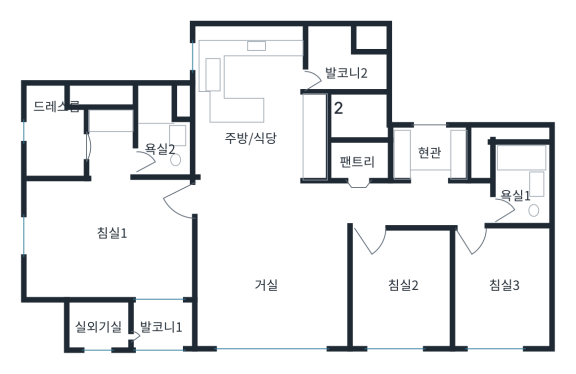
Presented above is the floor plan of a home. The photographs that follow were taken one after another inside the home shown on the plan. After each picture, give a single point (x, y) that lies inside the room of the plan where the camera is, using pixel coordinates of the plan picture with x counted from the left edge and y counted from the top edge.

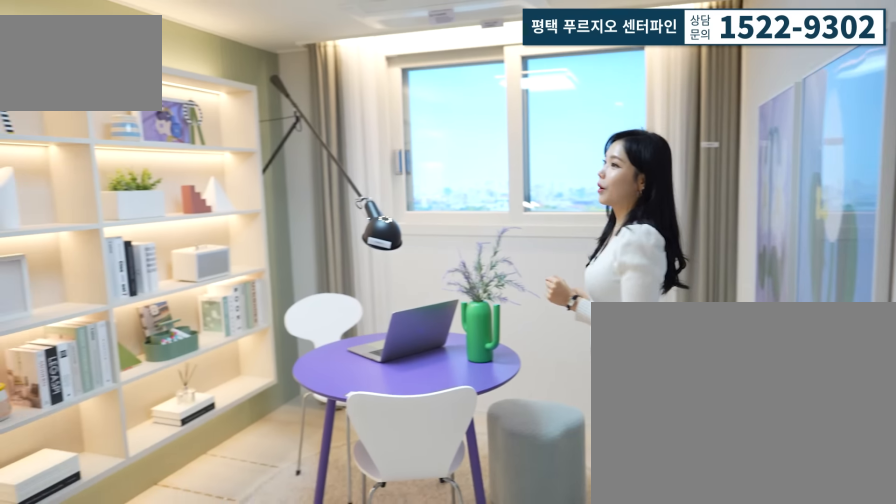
(399, 283)
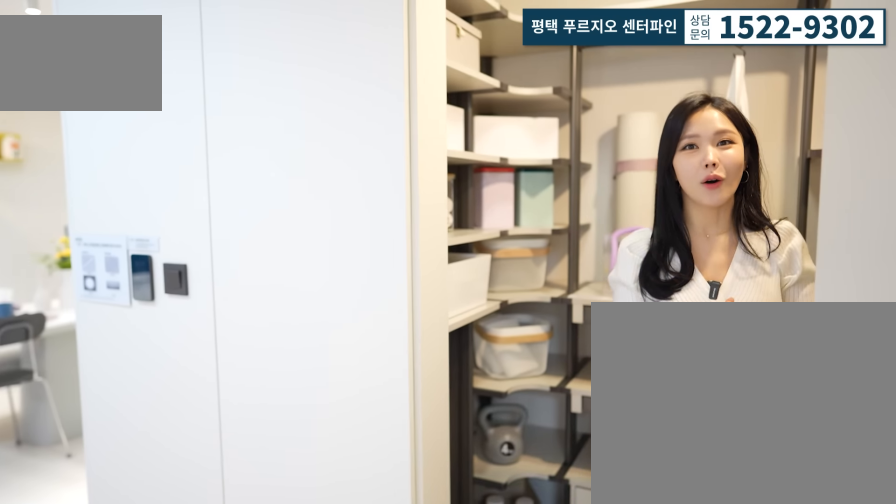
(360, 181)
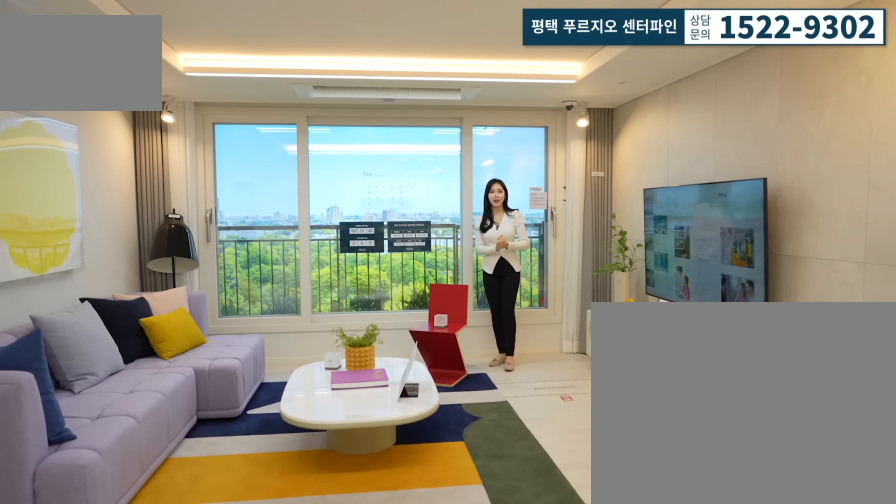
(269, 276)
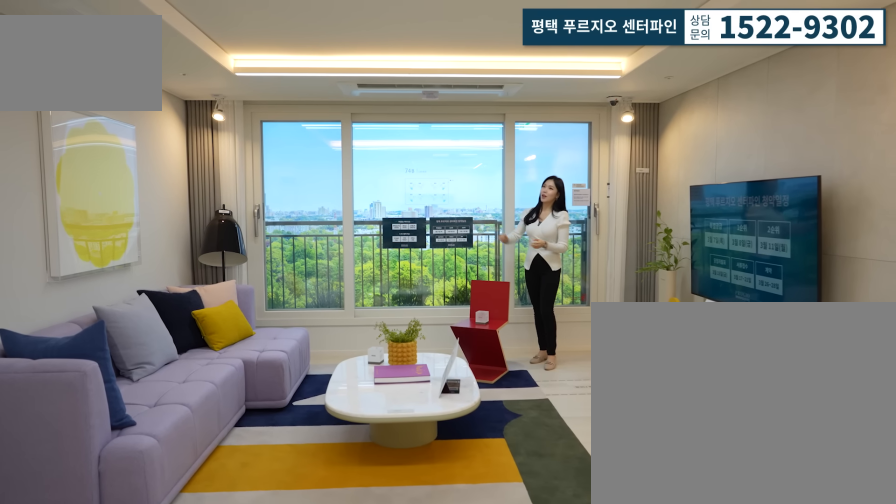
(268, 276)
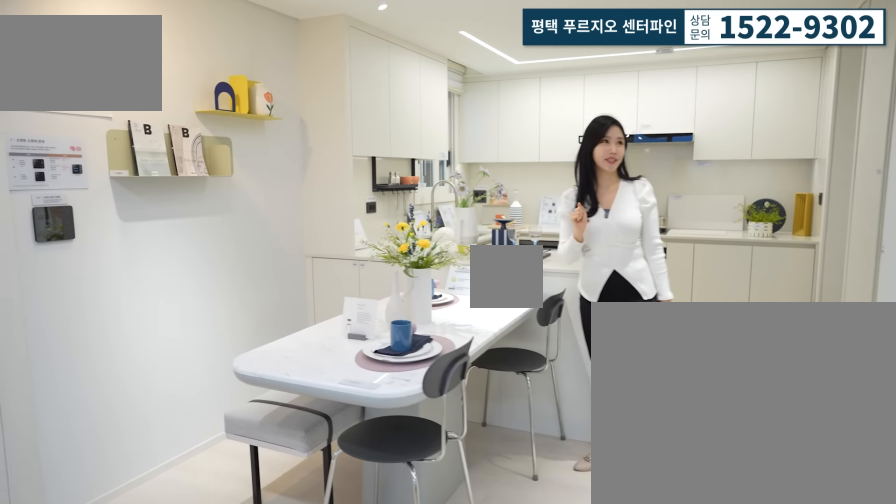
(262, 113)
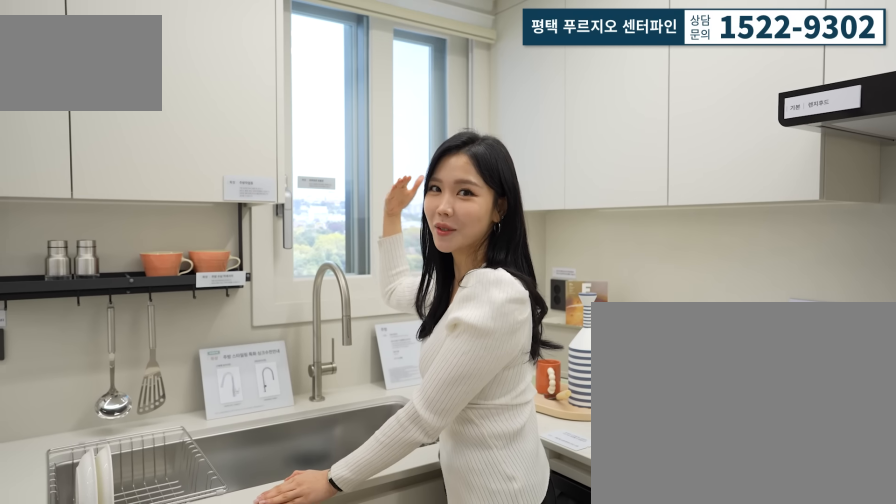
(262, 113)
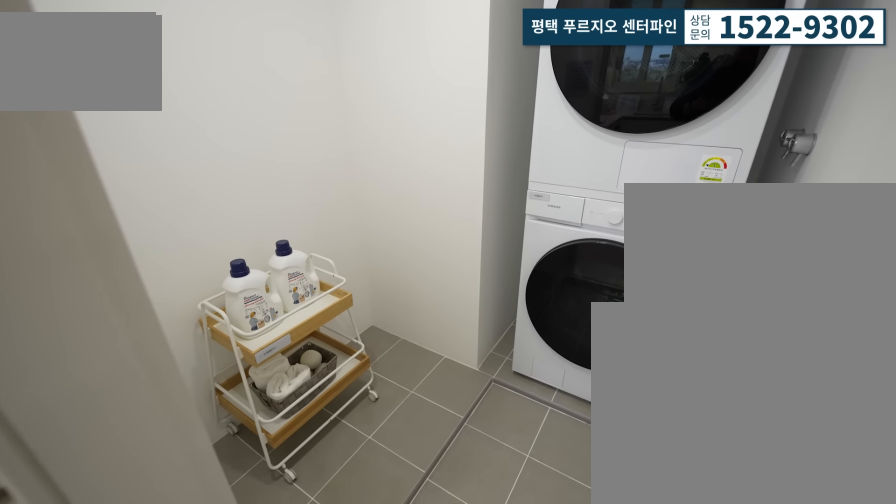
(348, 67)
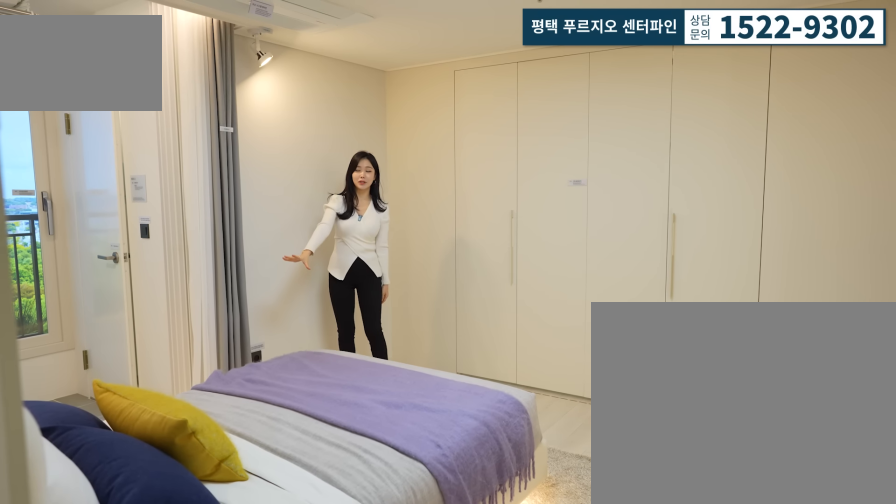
(108, 231)
